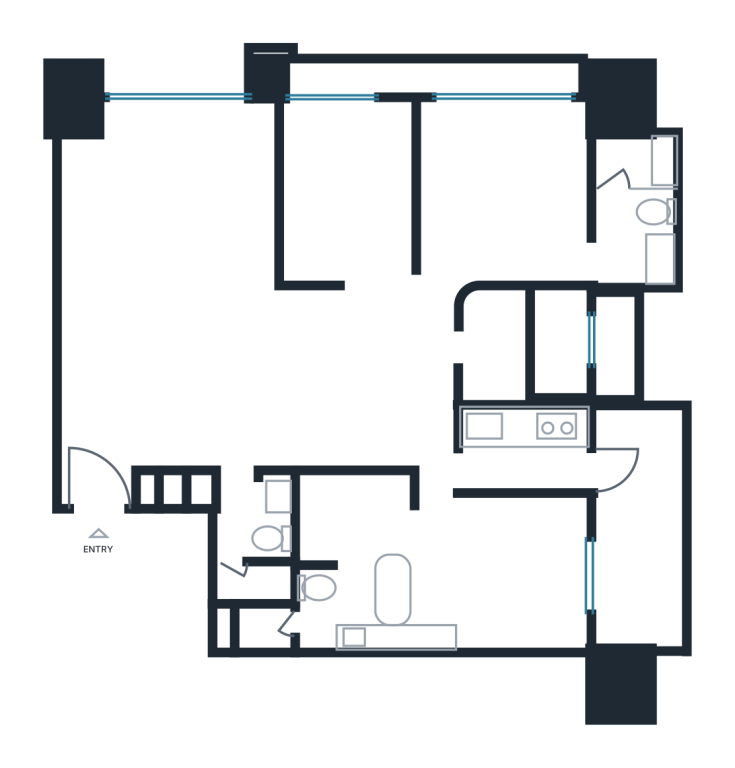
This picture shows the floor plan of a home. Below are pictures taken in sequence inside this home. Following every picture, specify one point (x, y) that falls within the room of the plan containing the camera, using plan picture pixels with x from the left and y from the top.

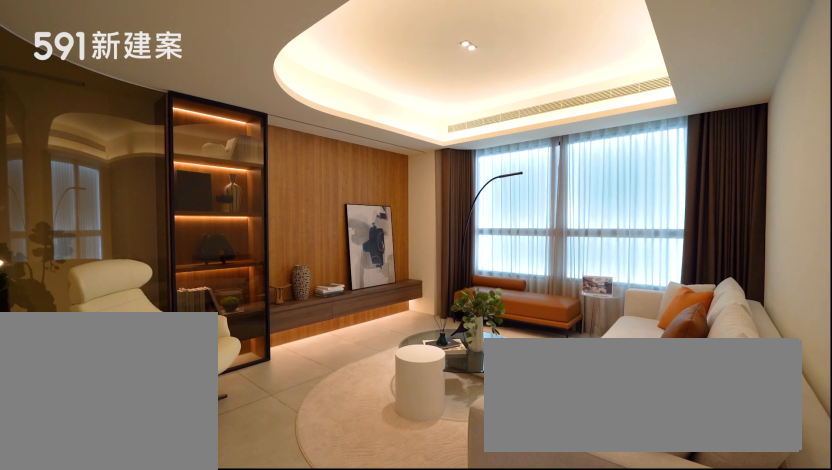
(169, 230)
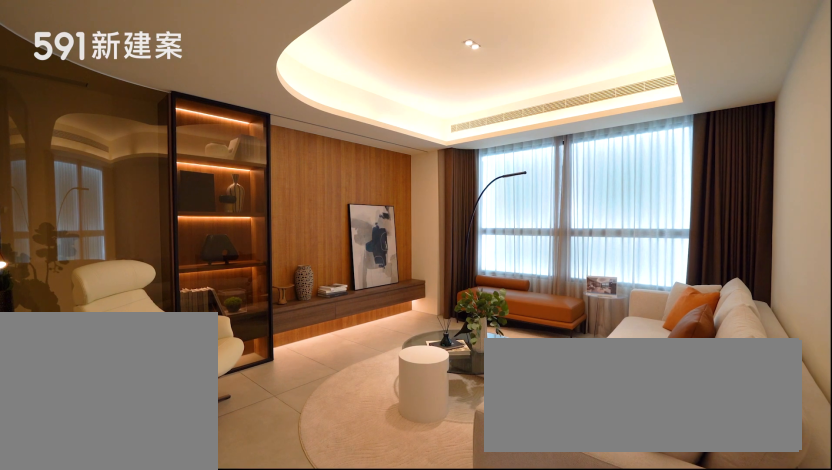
(169, 230)
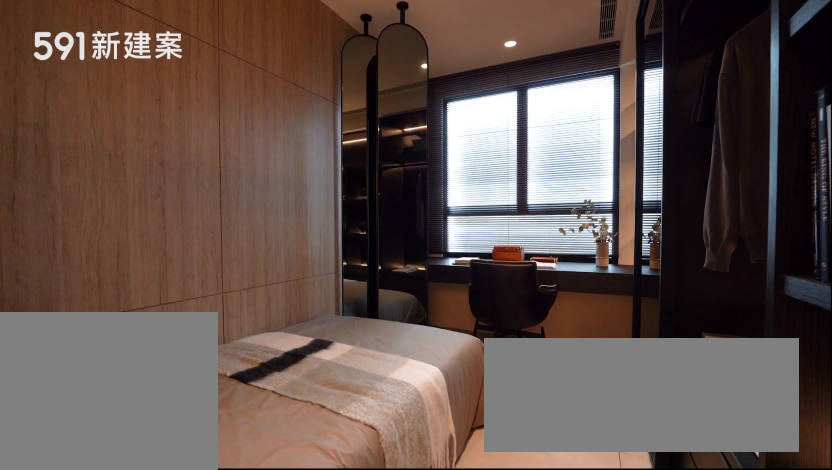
(342, 188)
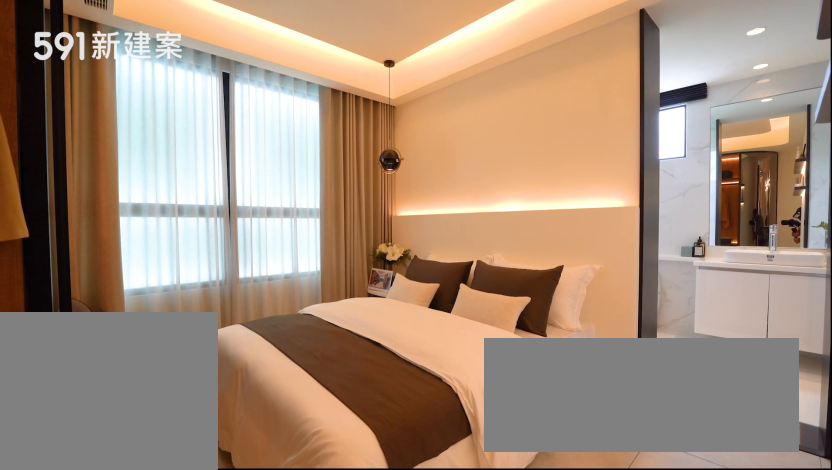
(503, 188)
